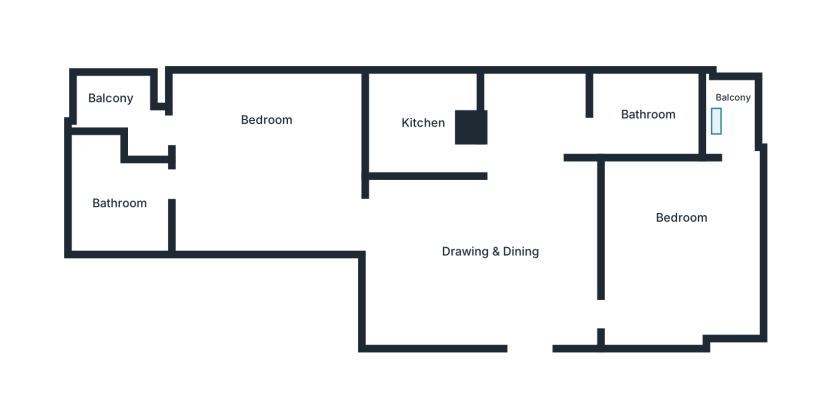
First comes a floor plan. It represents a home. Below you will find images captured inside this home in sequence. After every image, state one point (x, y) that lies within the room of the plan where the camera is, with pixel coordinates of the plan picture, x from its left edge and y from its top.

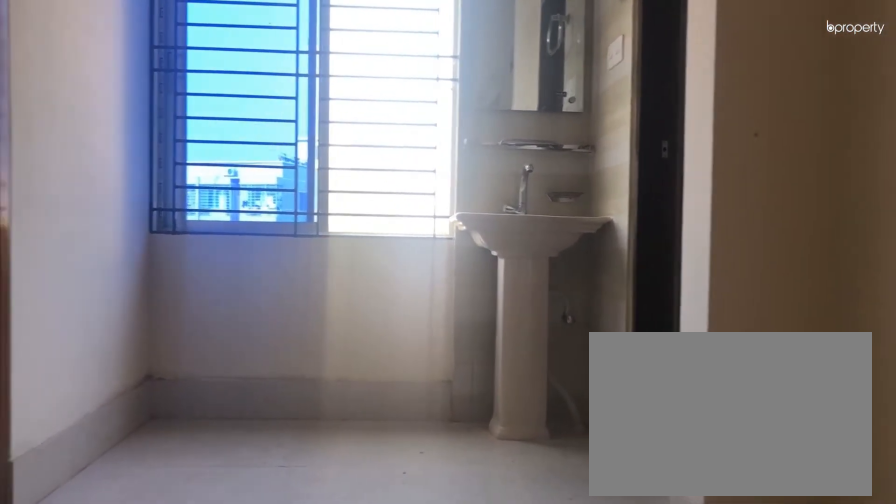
(488, 254)
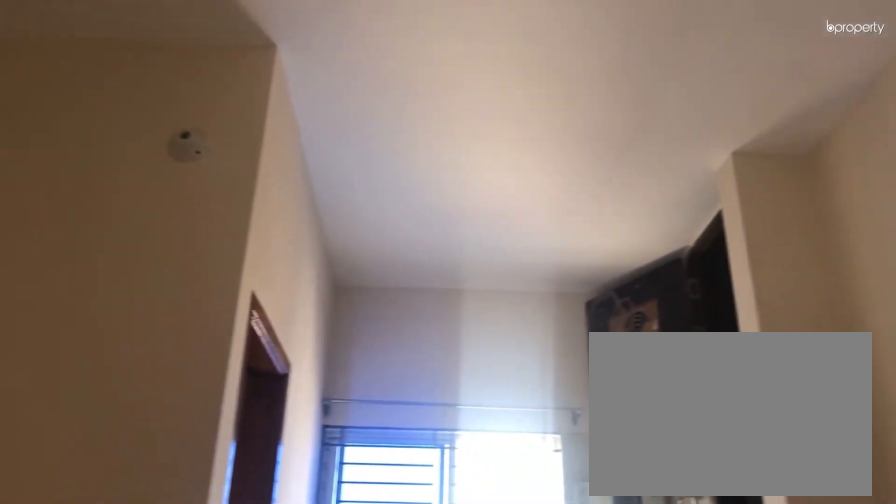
(488, 254)
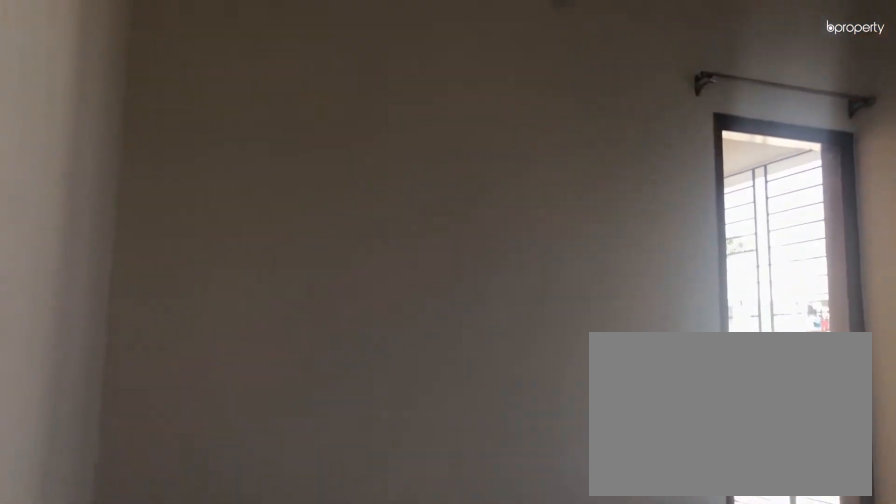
(683, 254)
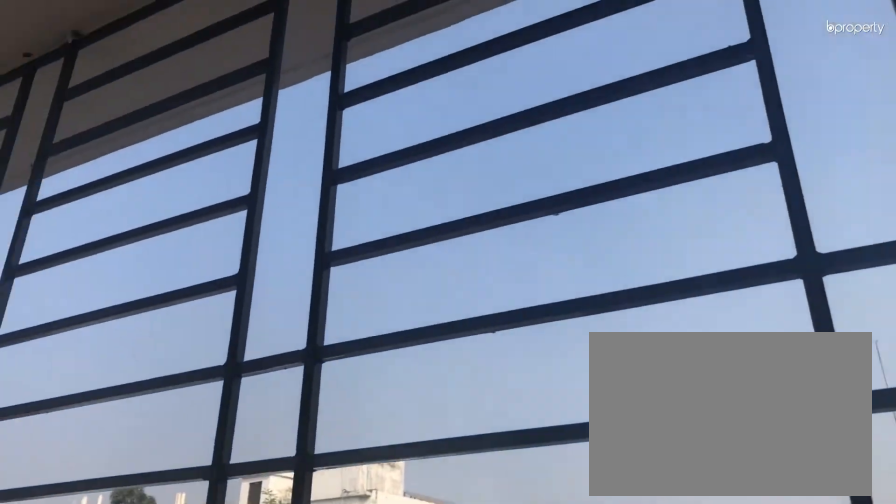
(735, 107)
